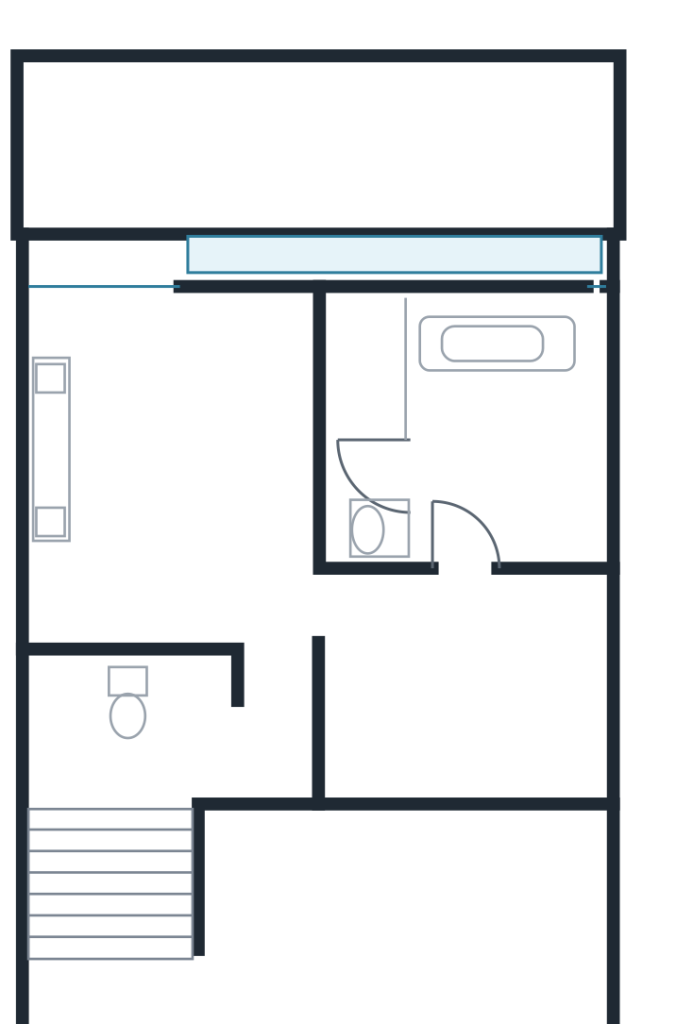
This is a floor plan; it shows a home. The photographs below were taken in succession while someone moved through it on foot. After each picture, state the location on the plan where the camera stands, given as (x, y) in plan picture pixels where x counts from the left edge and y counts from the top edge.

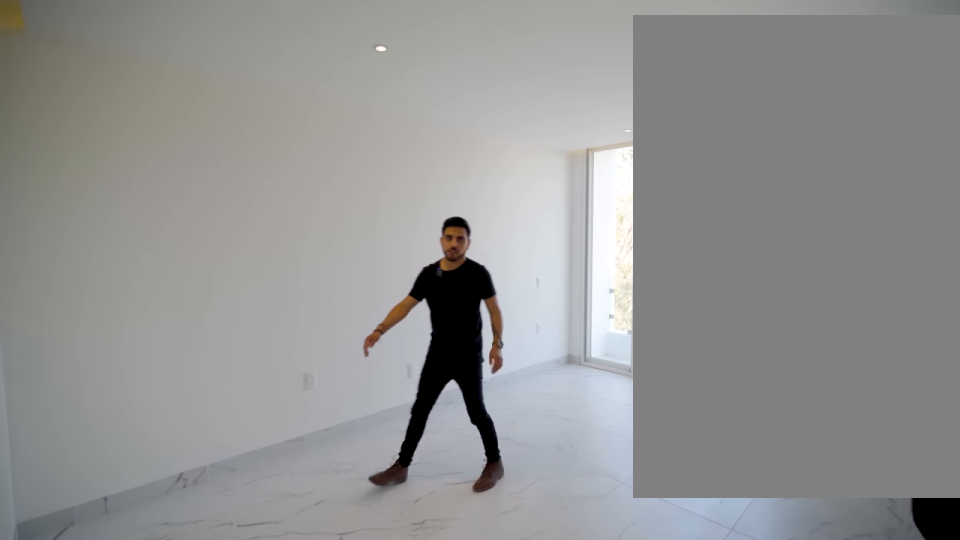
(273, 616)
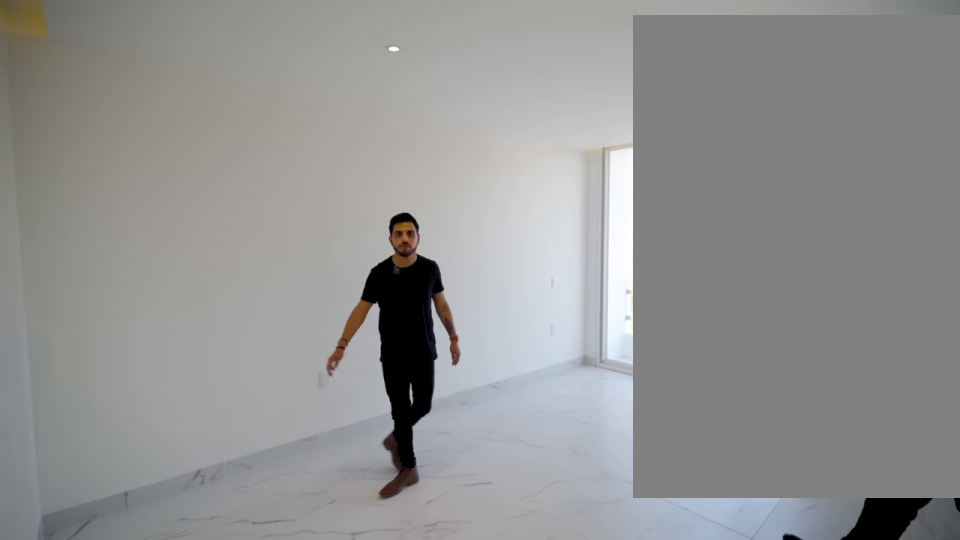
(273, 616)
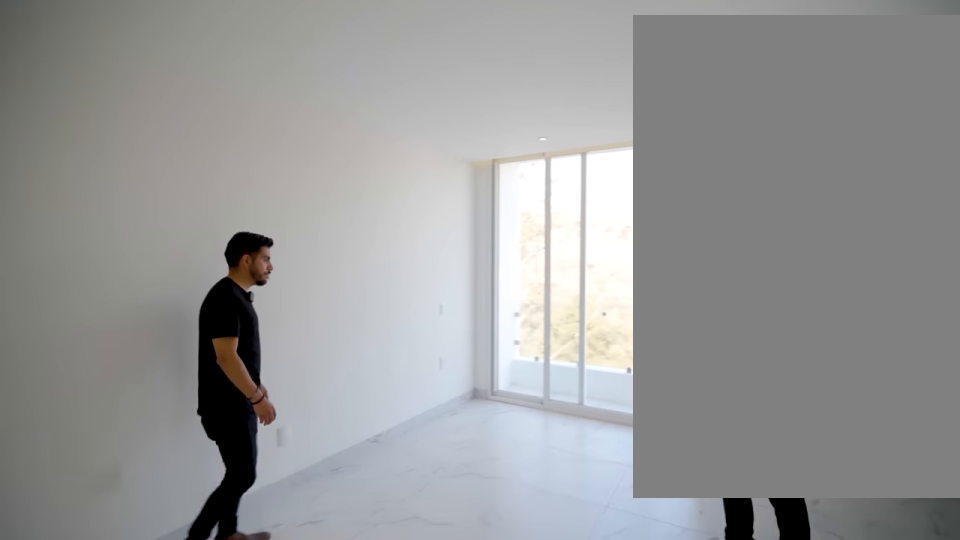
(273, 616)
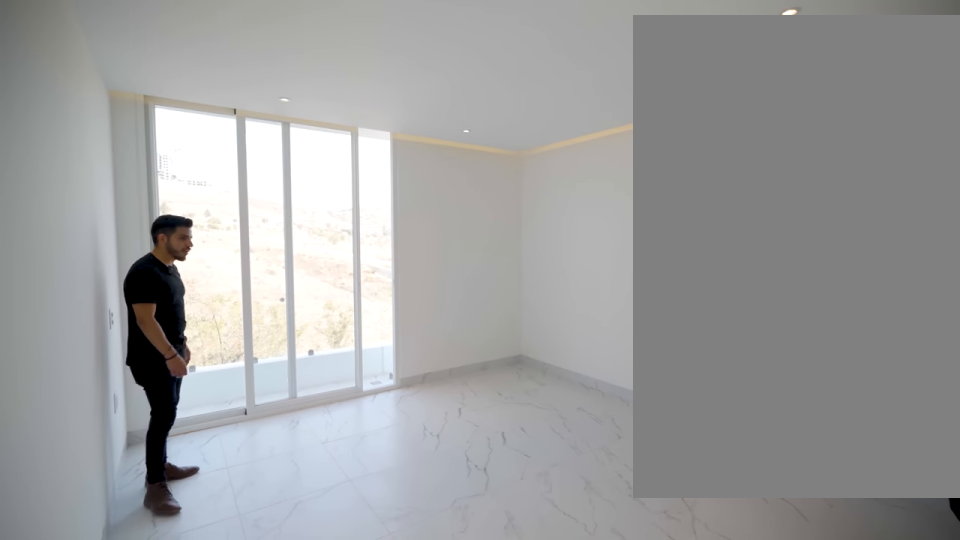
(108, 610)
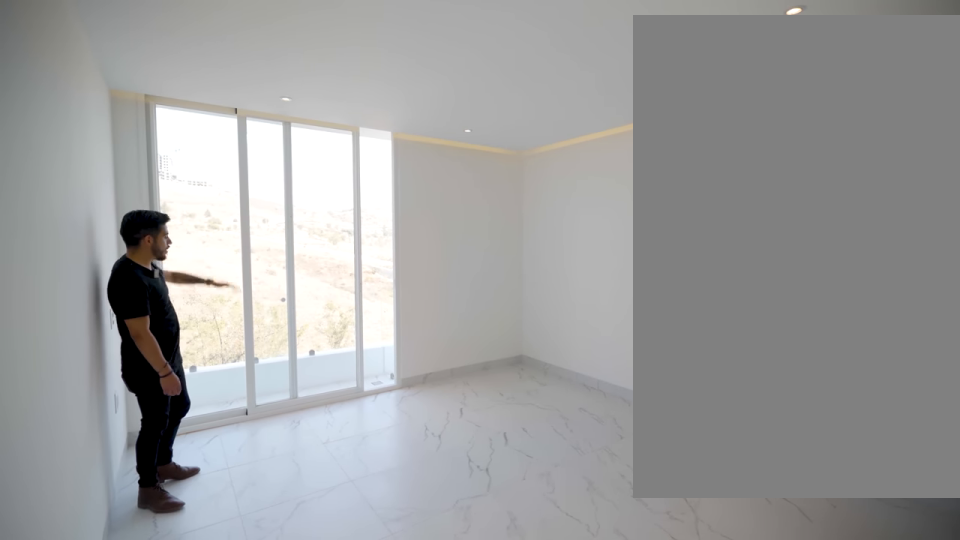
(104, 610)
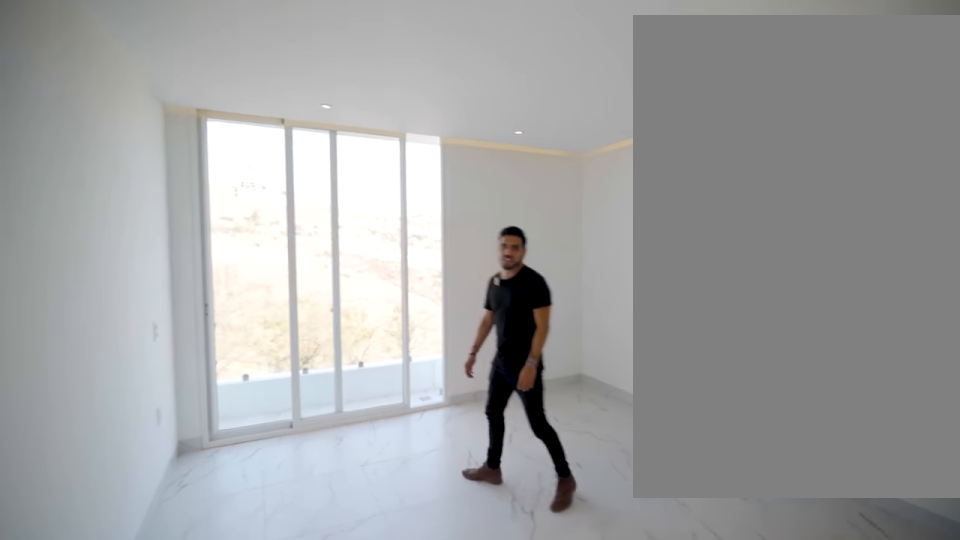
(103, 610)
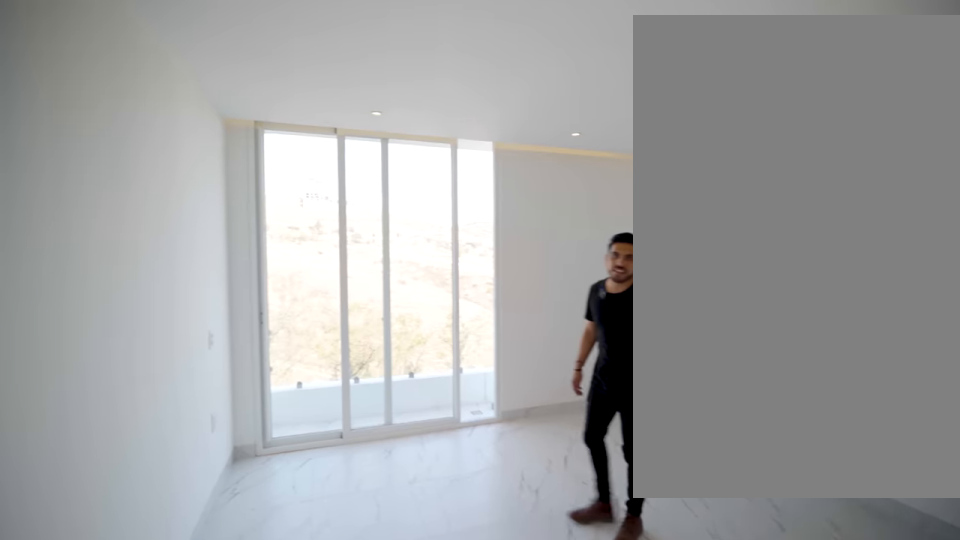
(102, 611)
